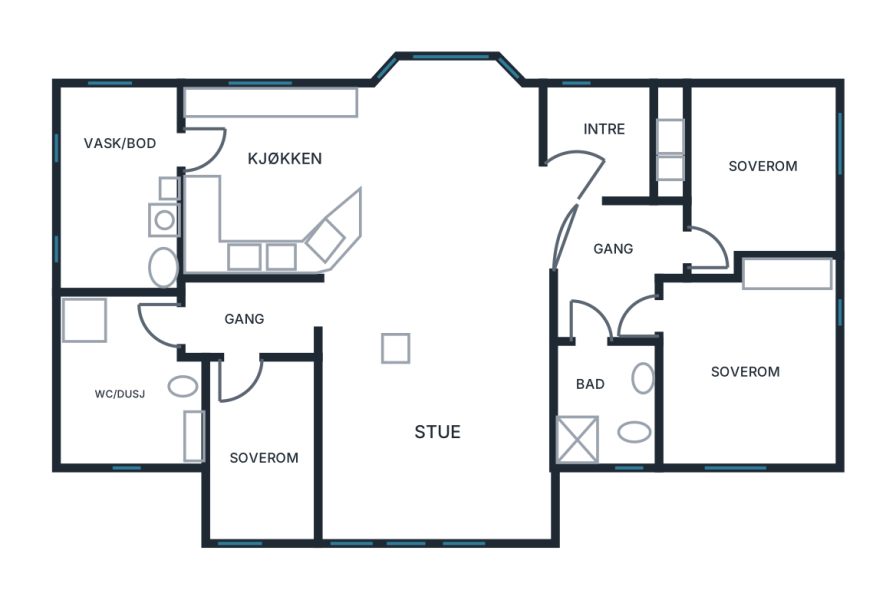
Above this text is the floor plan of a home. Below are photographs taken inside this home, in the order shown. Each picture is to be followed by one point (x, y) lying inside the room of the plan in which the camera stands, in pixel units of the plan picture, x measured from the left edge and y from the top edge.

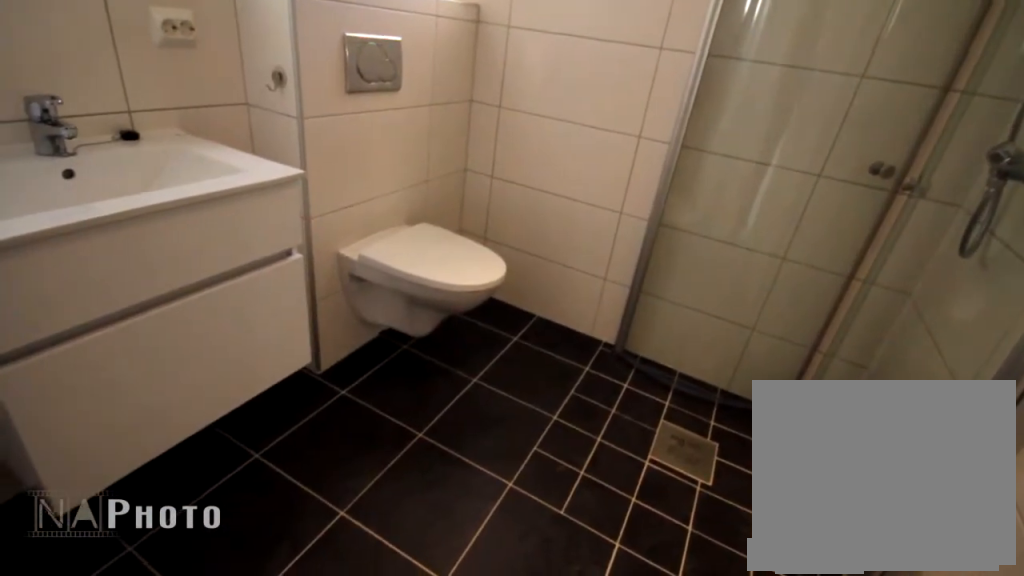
(605, 404)
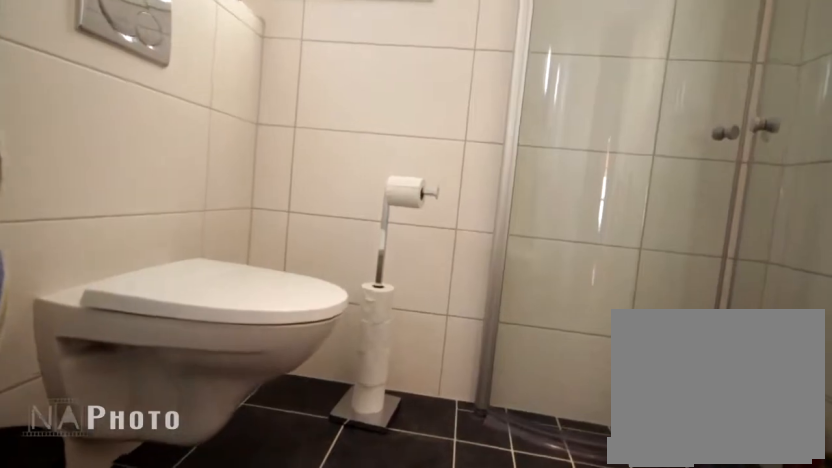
(605, 404)
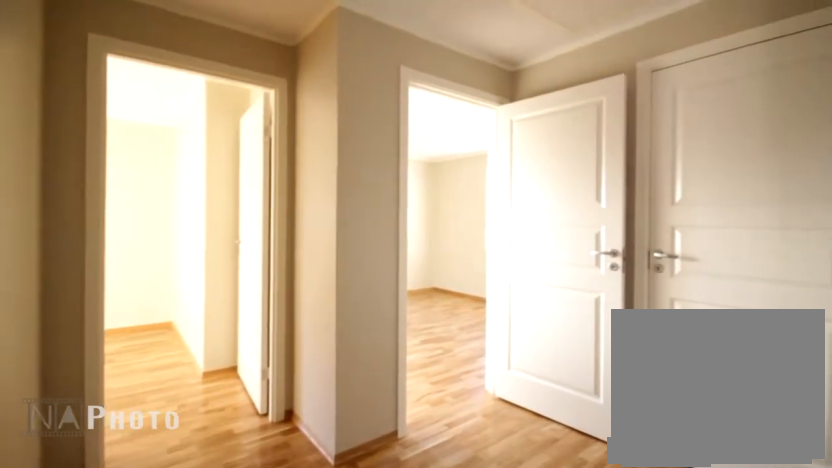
(612, 271)
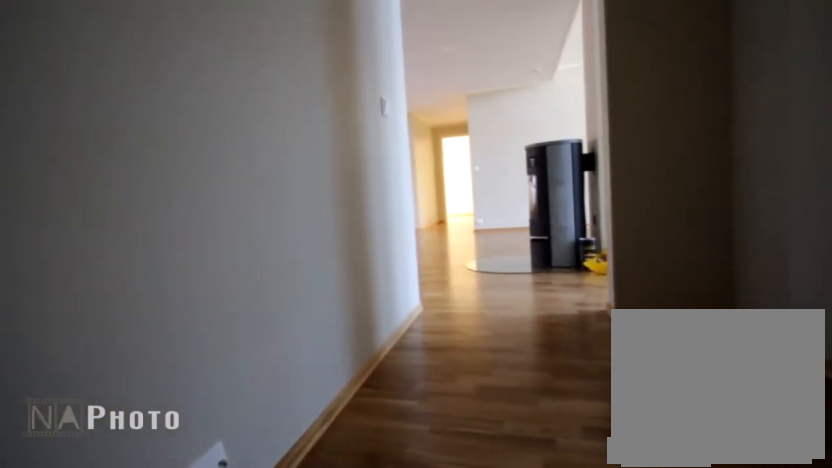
(248, 320)
